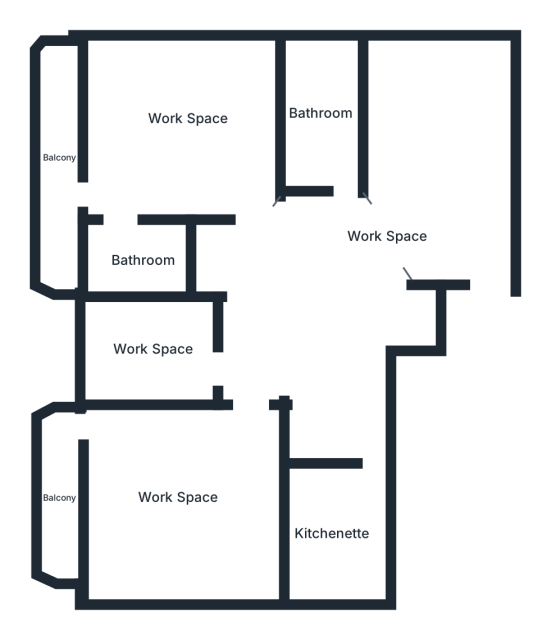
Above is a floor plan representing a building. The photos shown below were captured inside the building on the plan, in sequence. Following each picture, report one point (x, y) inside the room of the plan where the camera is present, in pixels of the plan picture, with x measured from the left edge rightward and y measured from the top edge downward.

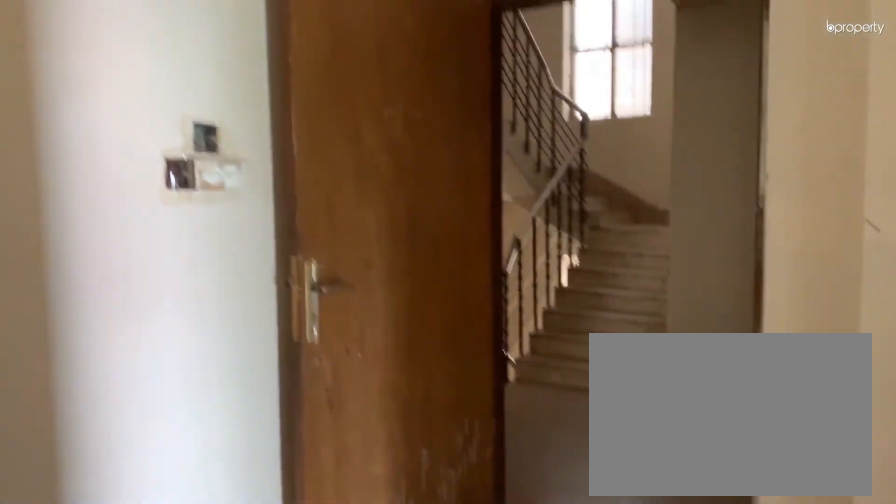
(392, 235)
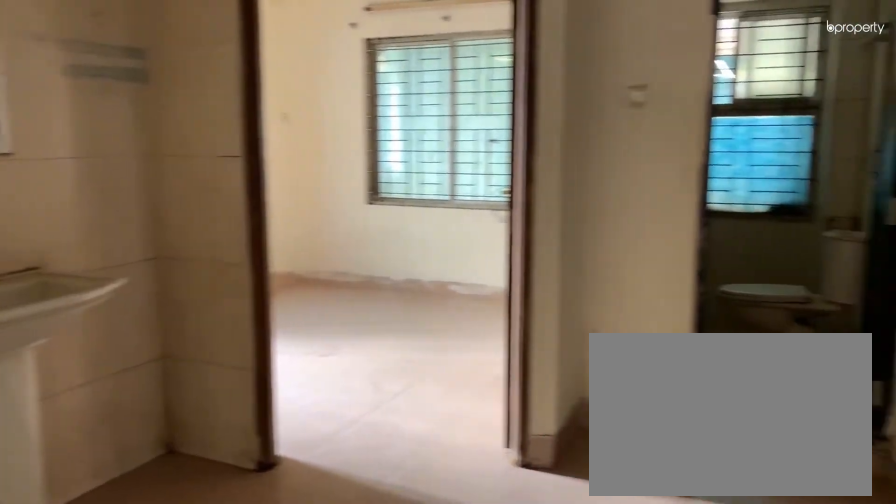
(392, 235)
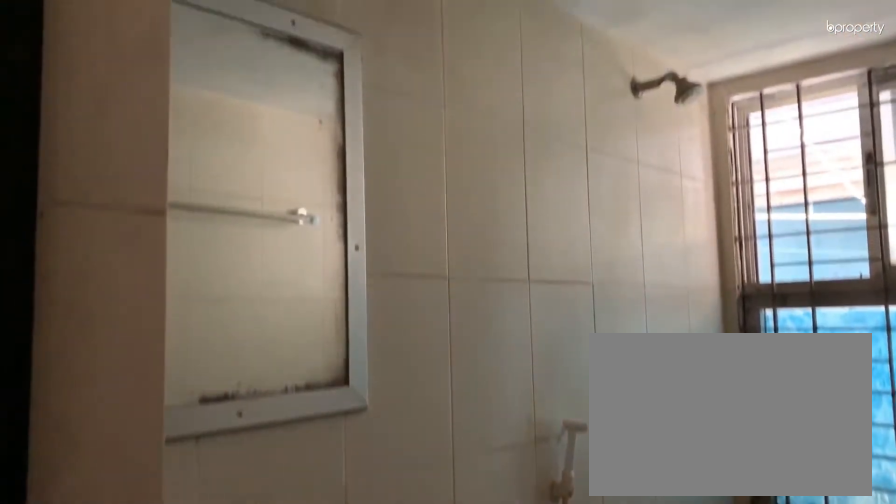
(320, 113)
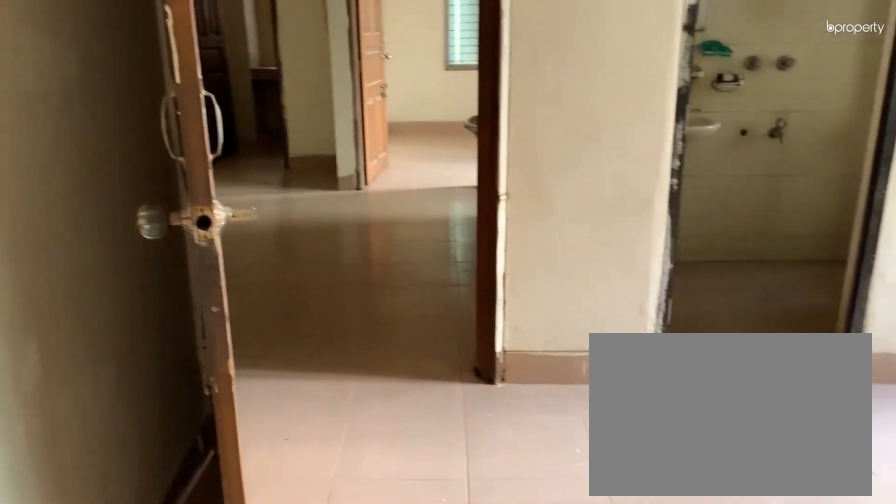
(185, 118)
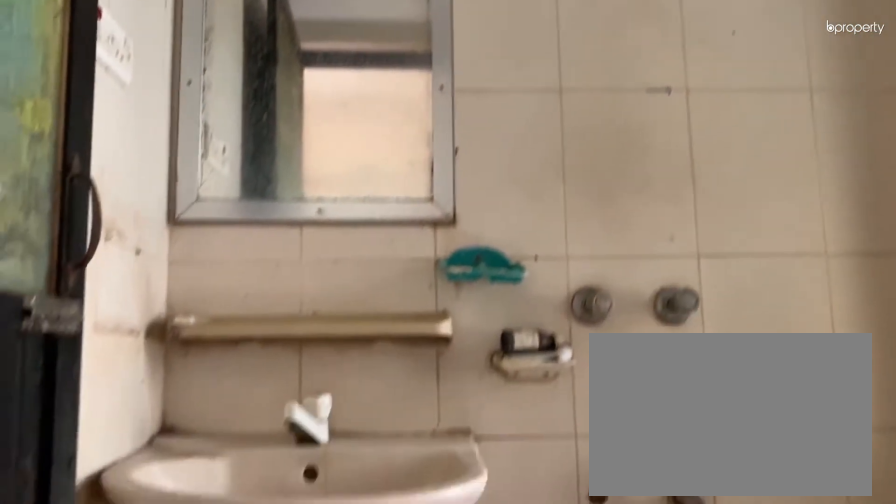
(143, 260)
